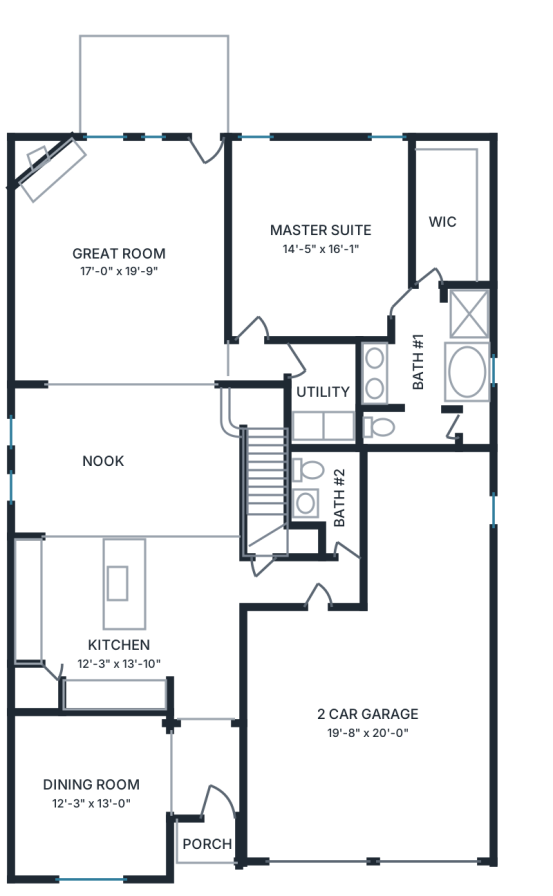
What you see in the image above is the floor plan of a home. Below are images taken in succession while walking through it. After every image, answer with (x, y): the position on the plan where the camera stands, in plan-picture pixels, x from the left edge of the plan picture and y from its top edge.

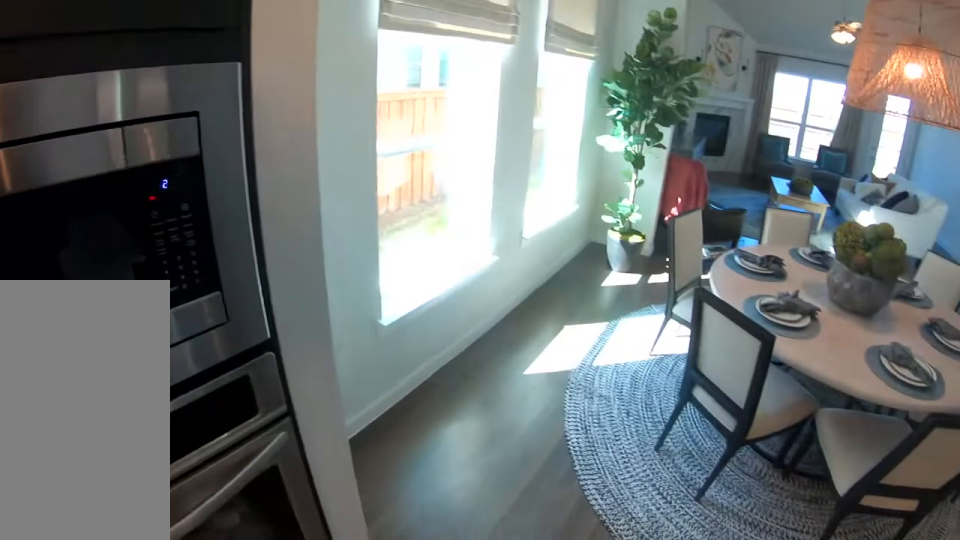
(83, 573)
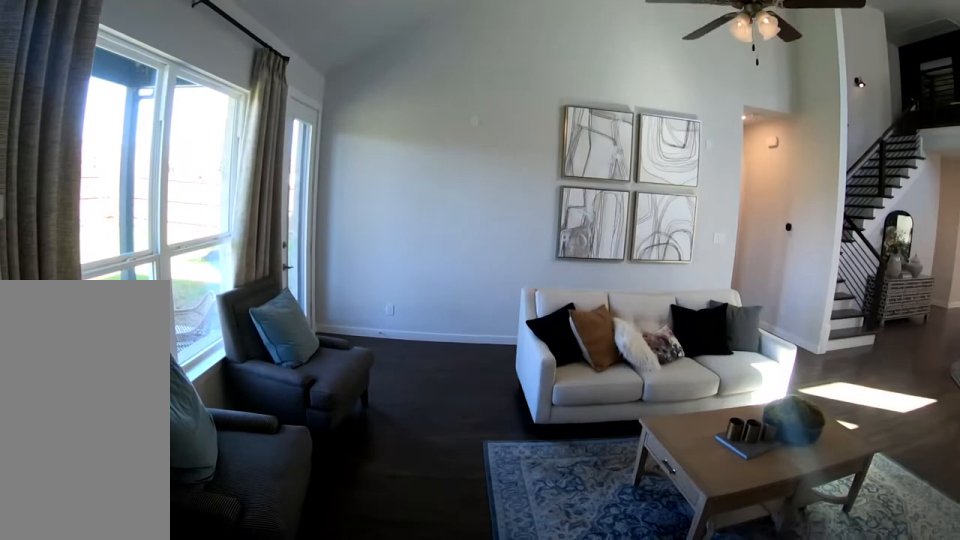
(61, 191)
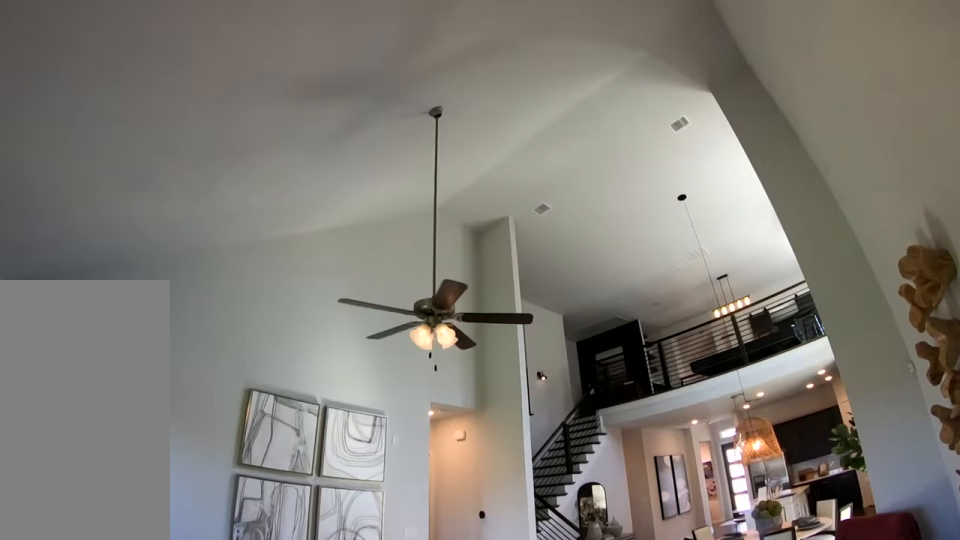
(61, 189)
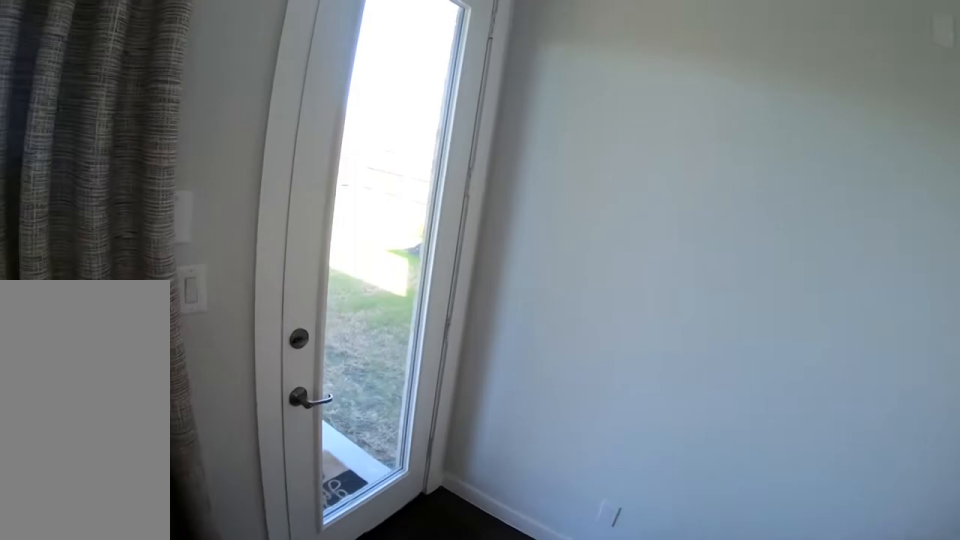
(116, 190)
